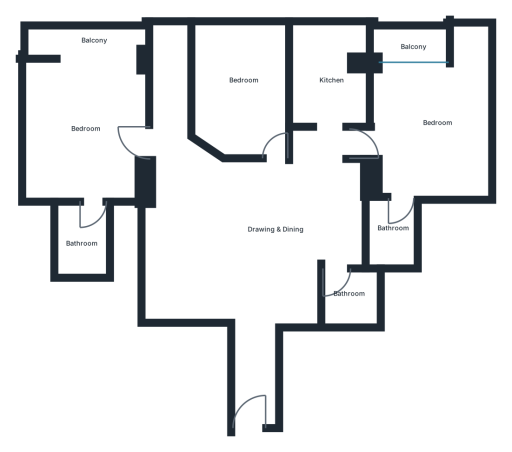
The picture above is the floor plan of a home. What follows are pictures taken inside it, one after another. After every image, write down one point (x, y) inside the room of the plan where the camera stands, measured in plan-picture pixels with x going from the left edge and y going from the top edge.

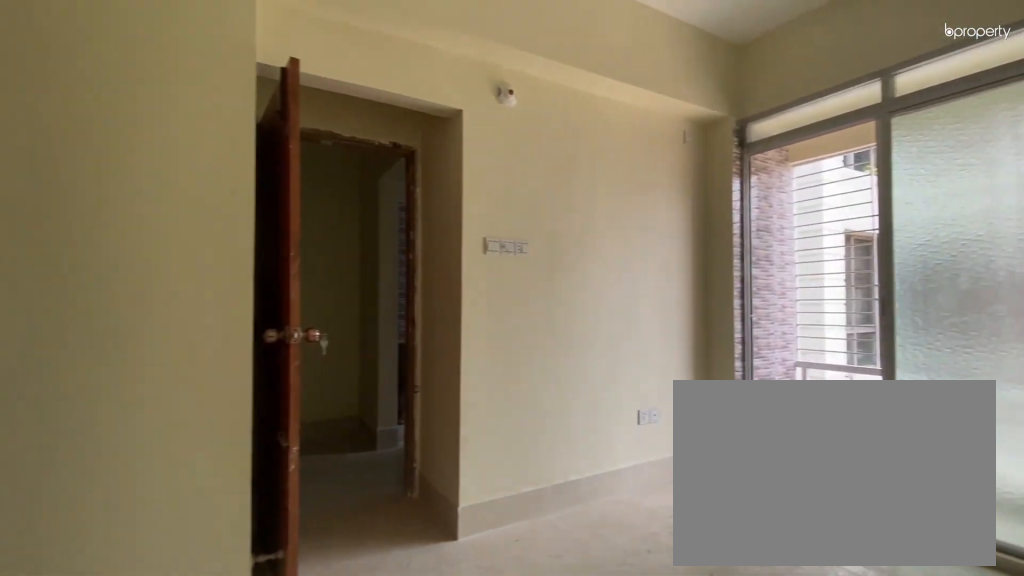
(433, 117)
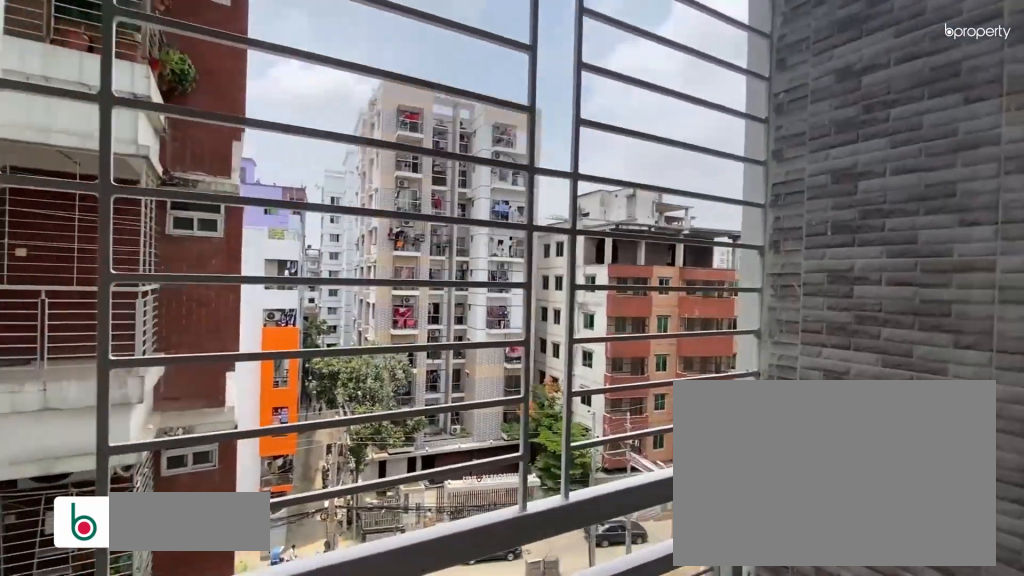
(410, 37)
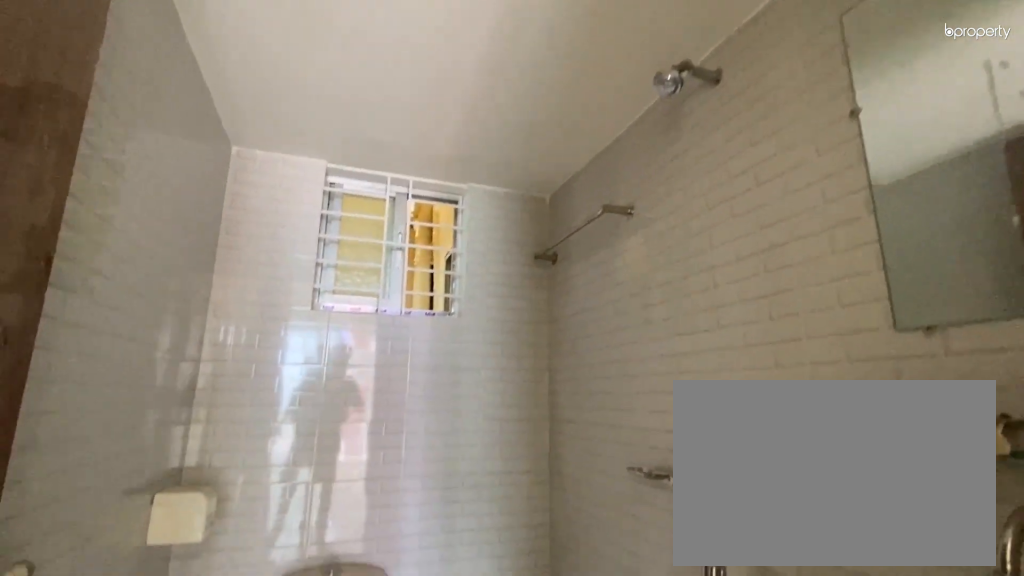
(391, 233)
